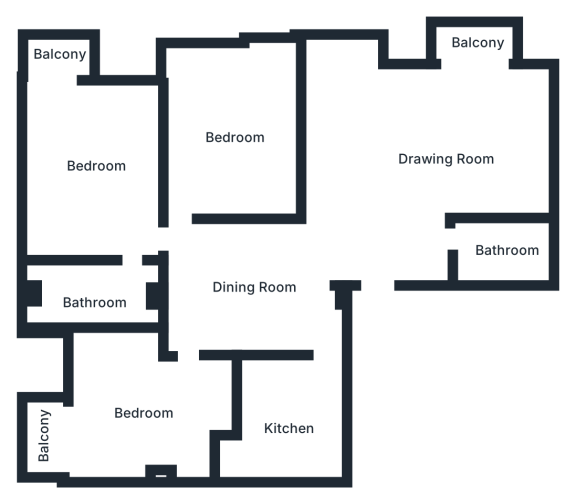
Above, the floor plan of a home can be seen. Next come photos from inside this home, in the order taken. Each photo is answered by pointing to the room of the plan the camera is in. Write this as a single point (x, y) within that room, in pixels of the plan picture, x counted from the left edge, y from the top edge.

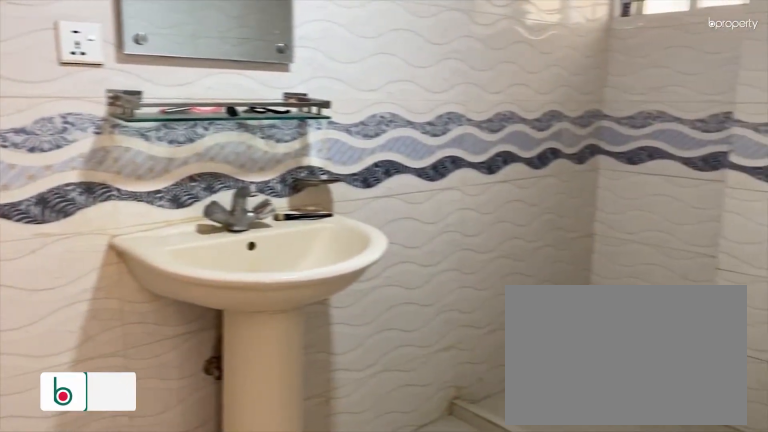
(96, 299)
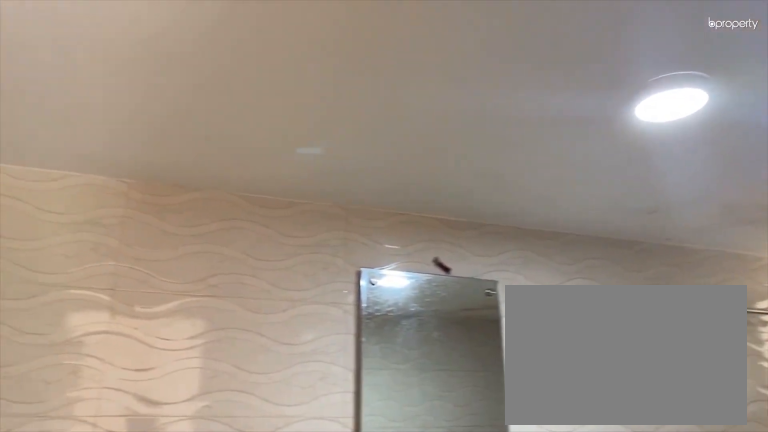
(96, 299)
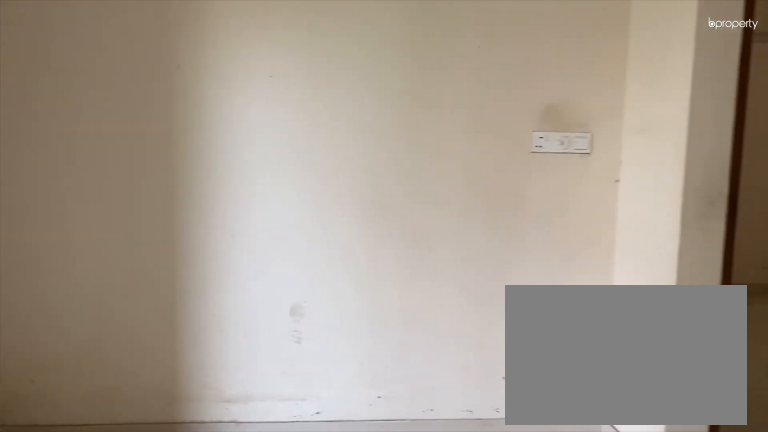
(149, 411)
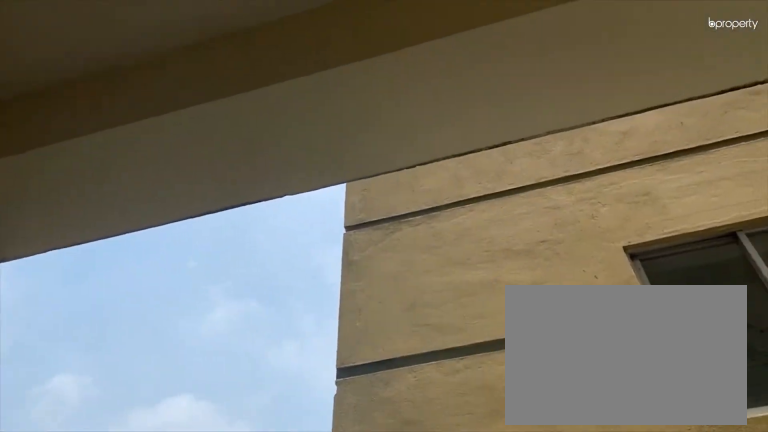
(46, 440)
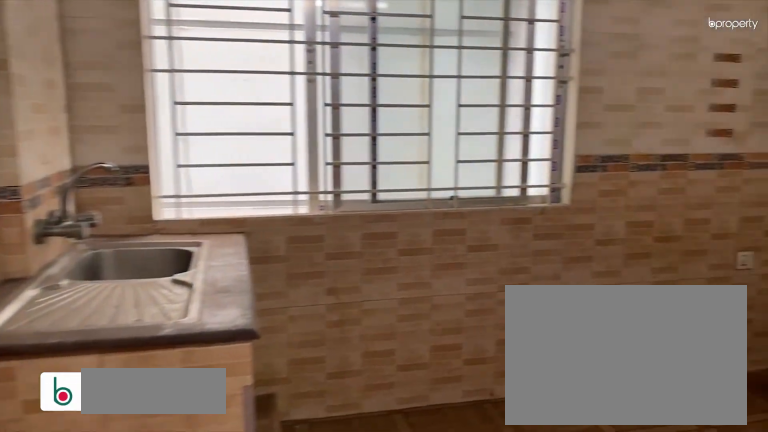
(290, 426)
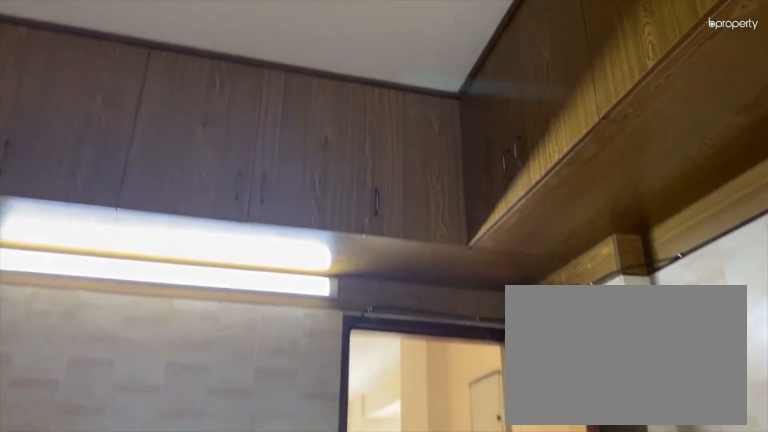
(290, 426)
